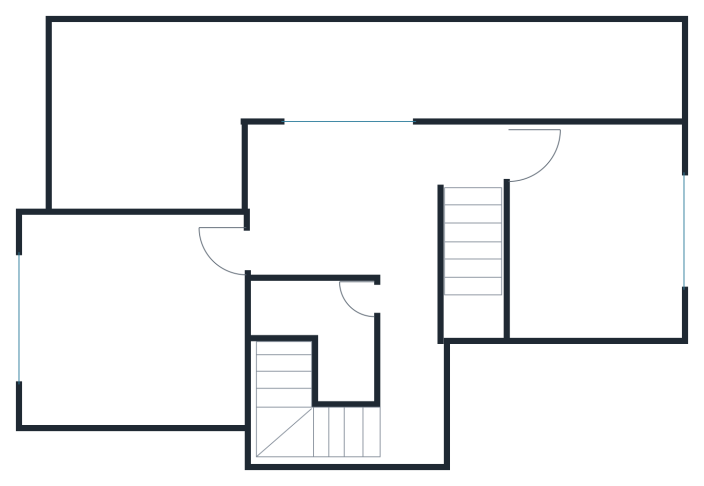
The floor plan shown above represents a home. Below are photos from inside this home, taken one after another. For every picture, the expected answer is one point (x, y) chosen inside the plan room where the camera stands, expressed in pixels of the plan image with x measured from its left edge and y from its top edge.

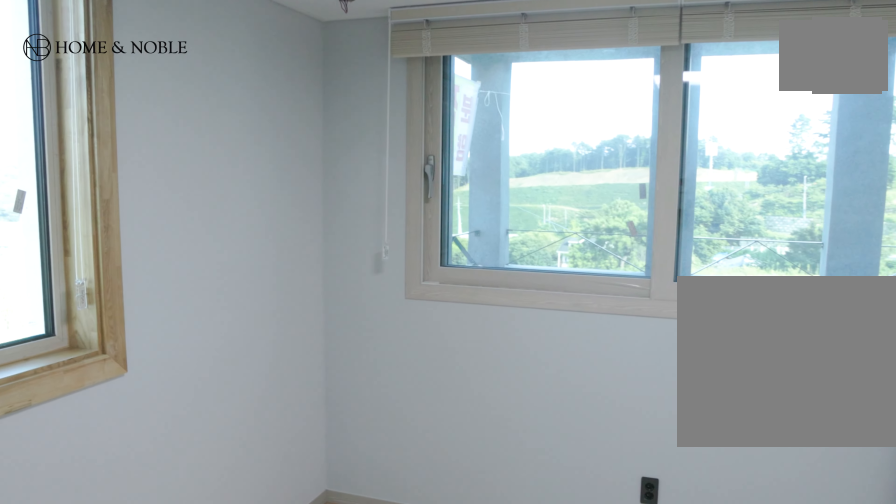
(132, 327)
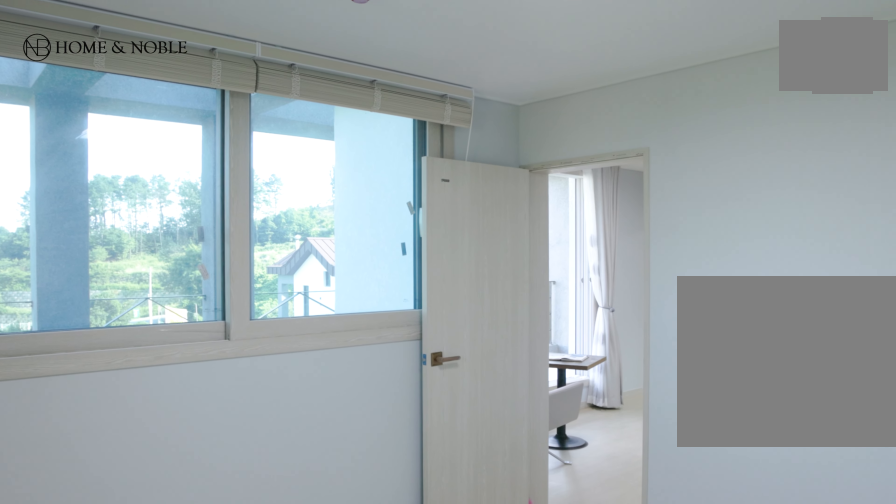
(132, 327)
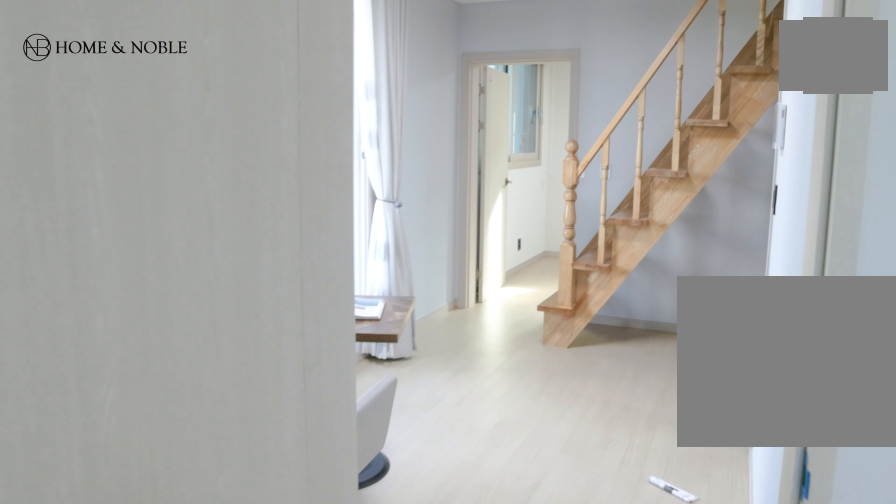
(132, 327)
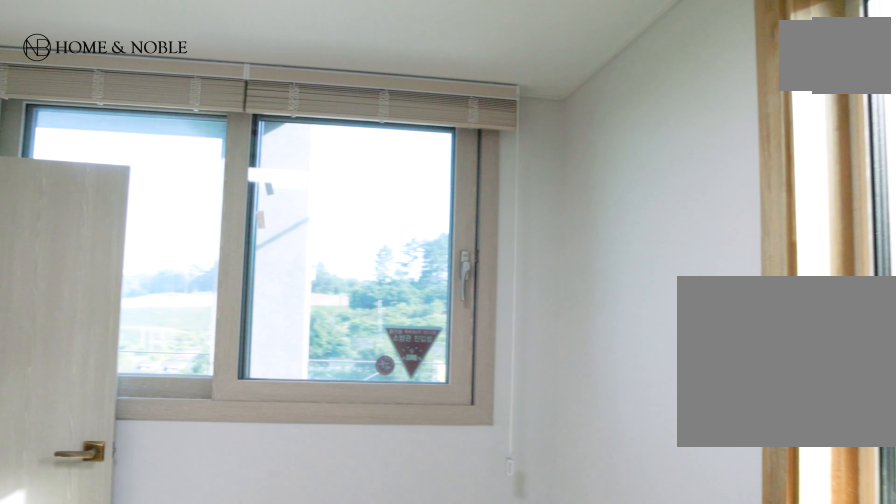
(592, 232)
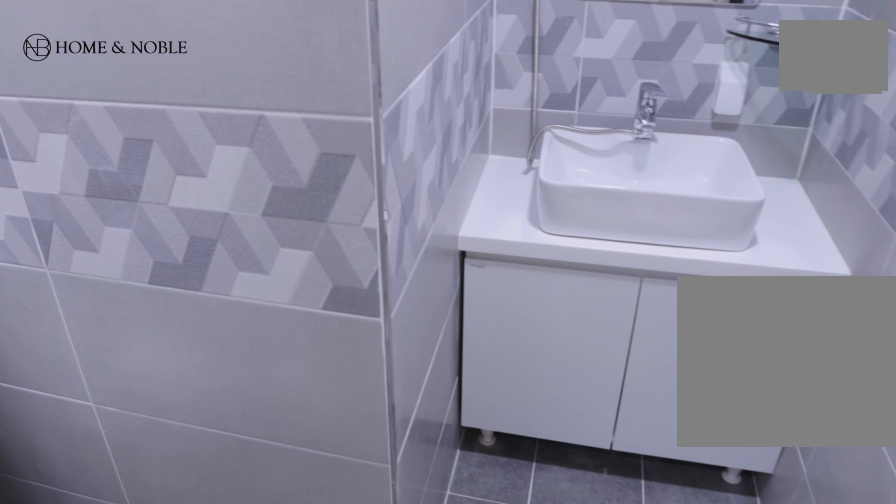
(325, 342)
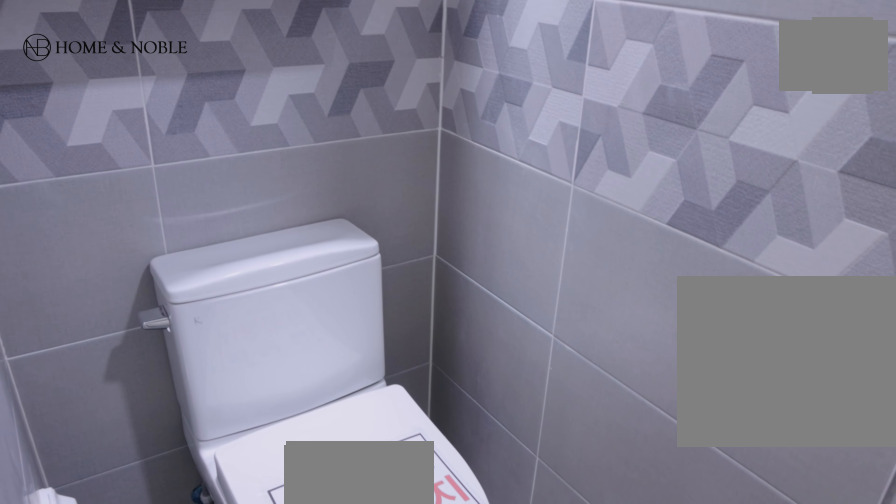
(325, 342)
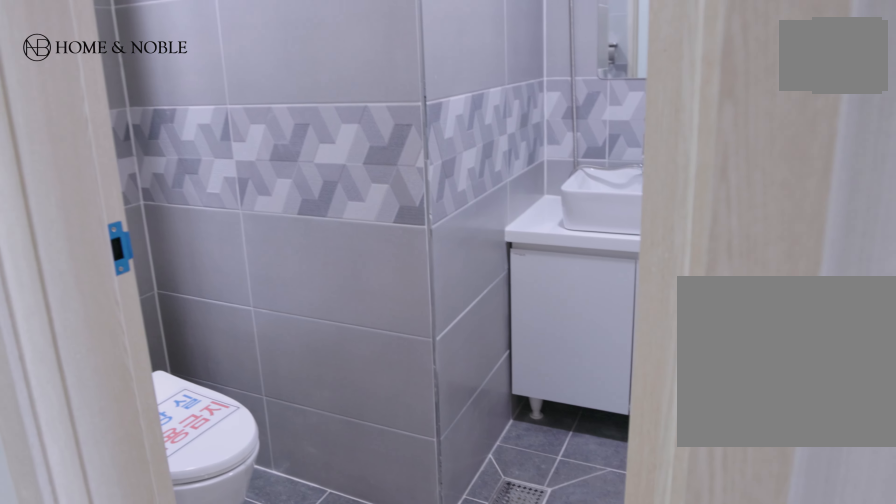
(325, 342)
